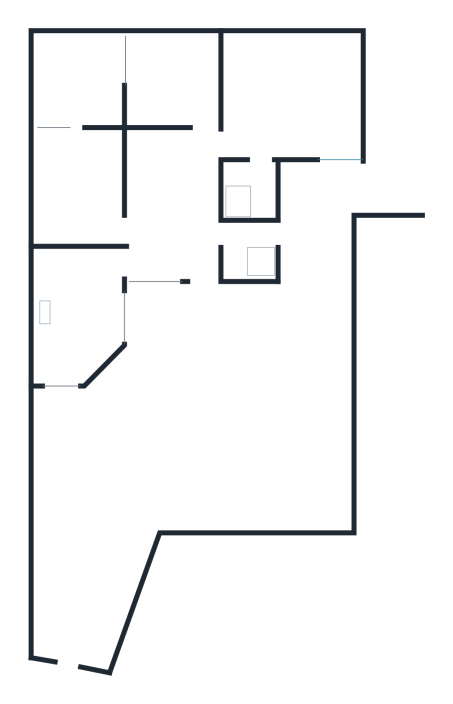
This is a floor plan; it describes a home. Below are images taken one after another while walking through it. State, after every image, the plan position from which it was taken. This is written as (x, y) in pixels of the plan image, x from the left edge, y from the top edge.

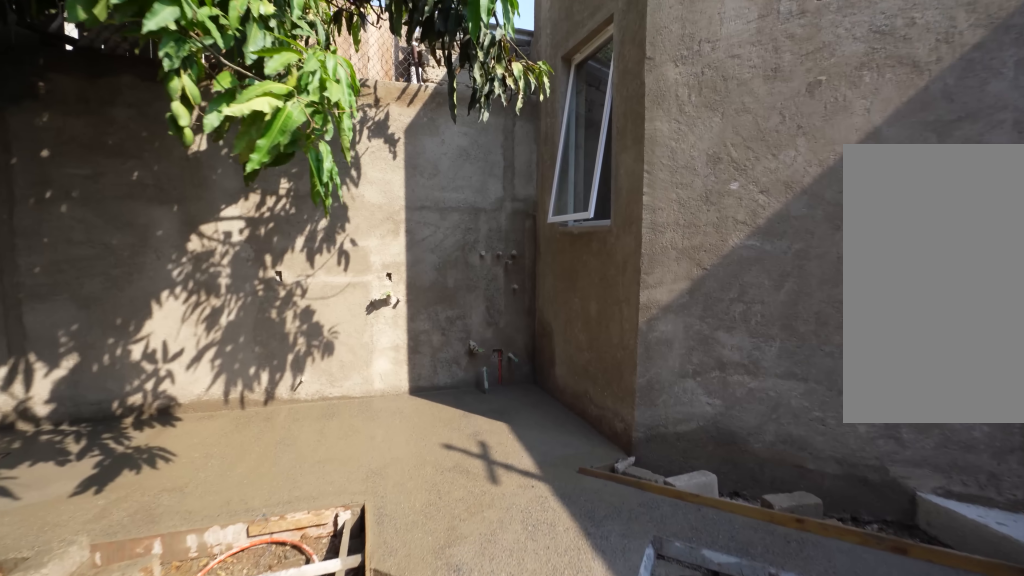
(152, 450)
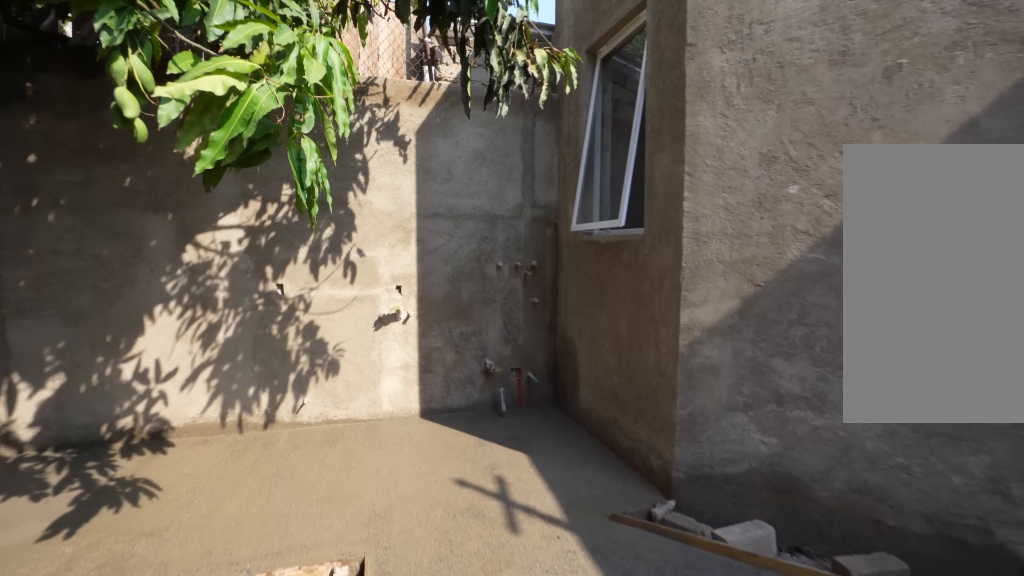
(142, 452)
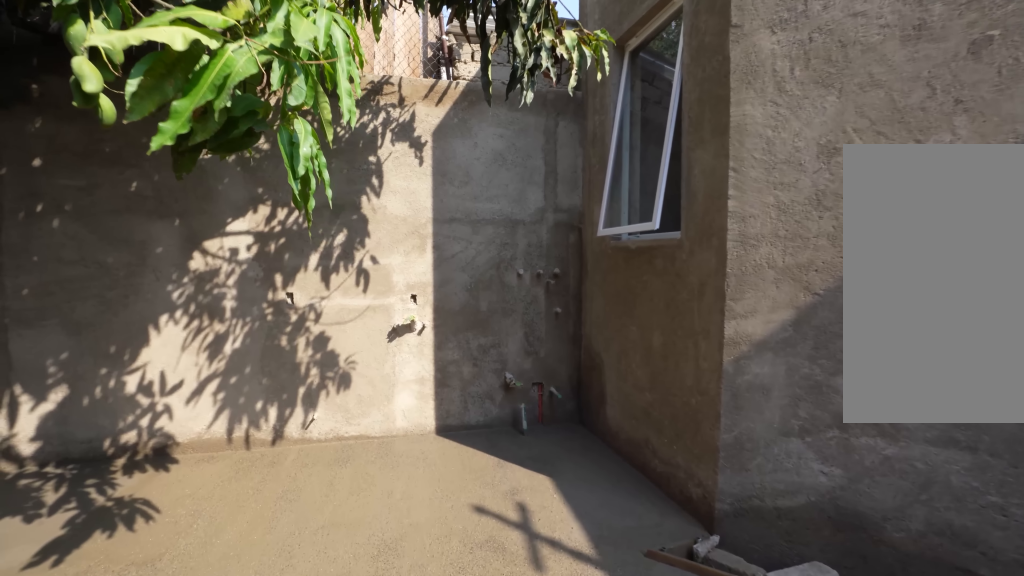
(137, 453)
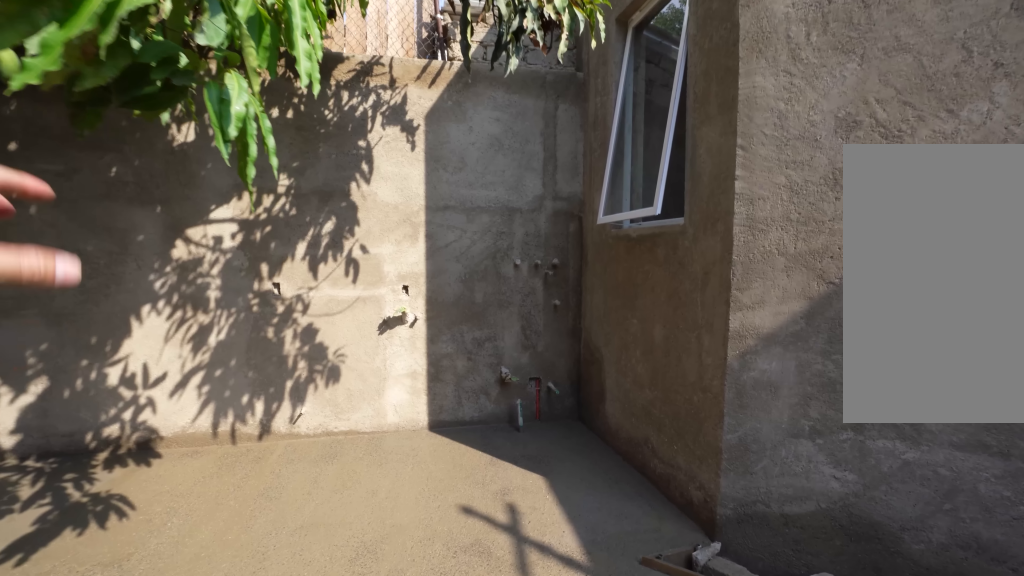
(127, 458)
